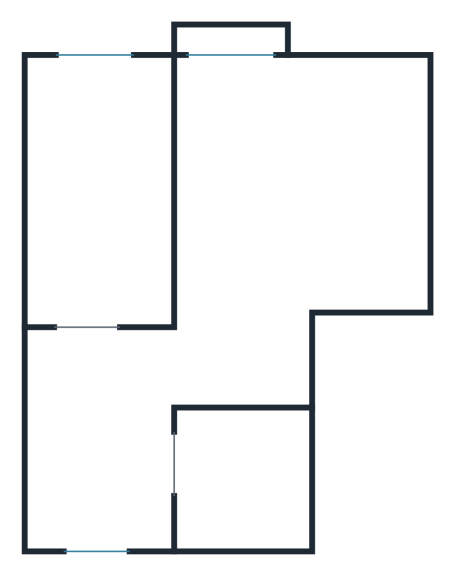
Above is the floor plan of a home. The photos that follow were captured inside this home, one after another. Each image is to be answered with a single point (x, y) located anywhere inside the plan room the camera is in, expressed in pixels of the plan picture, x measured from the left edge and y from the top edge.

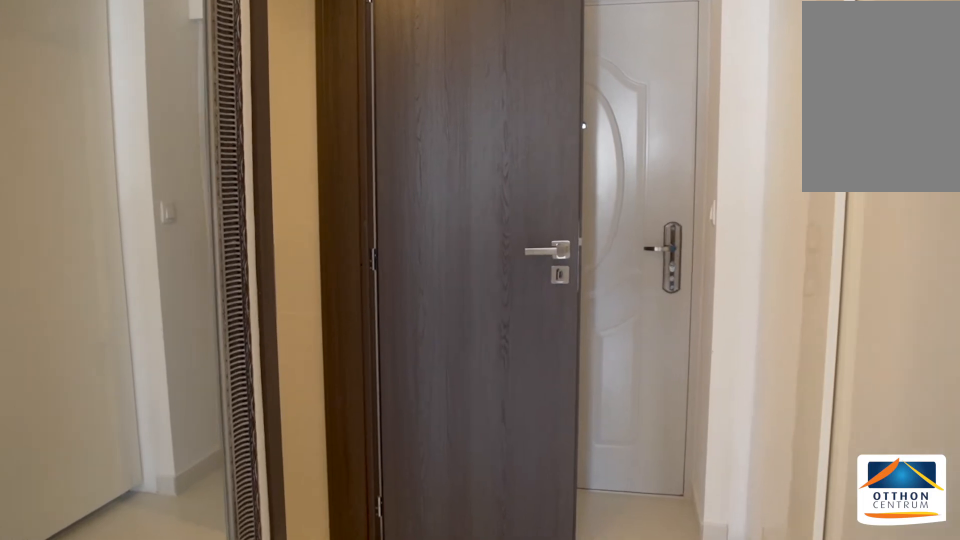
(99, 439)
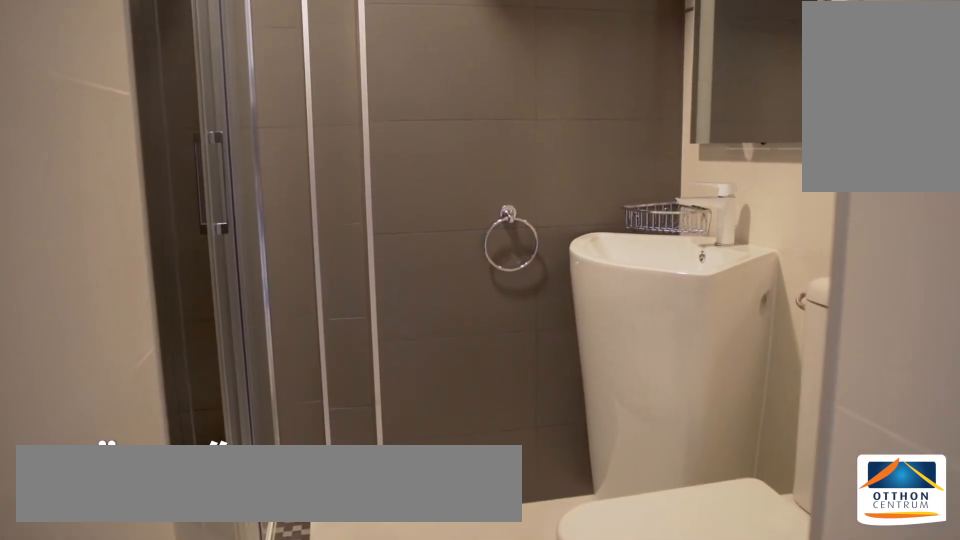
(243, 477)
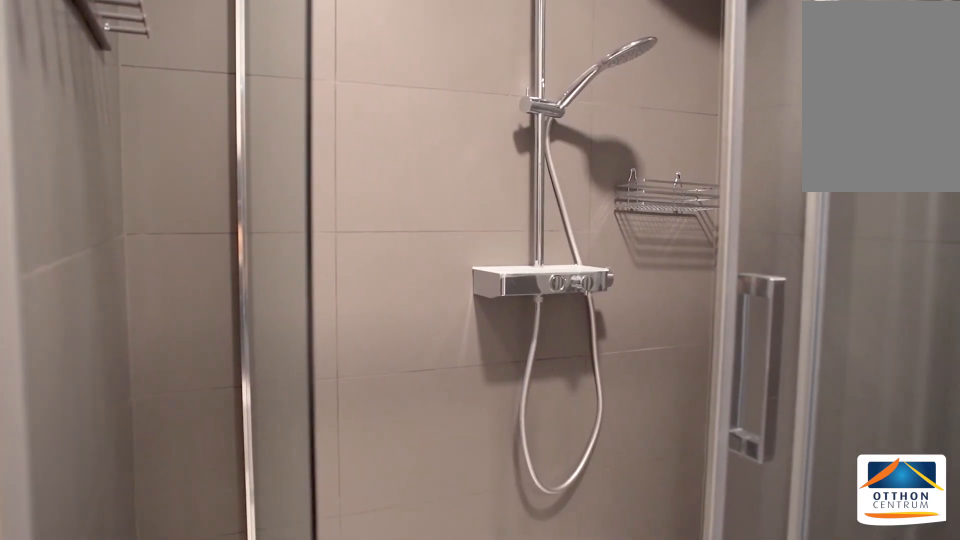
(243, 477)
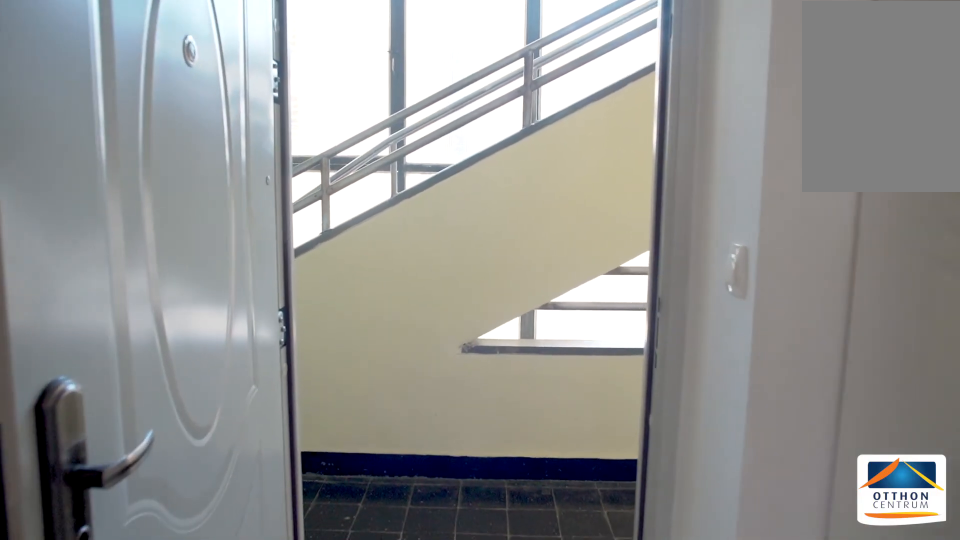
(94, 456)
